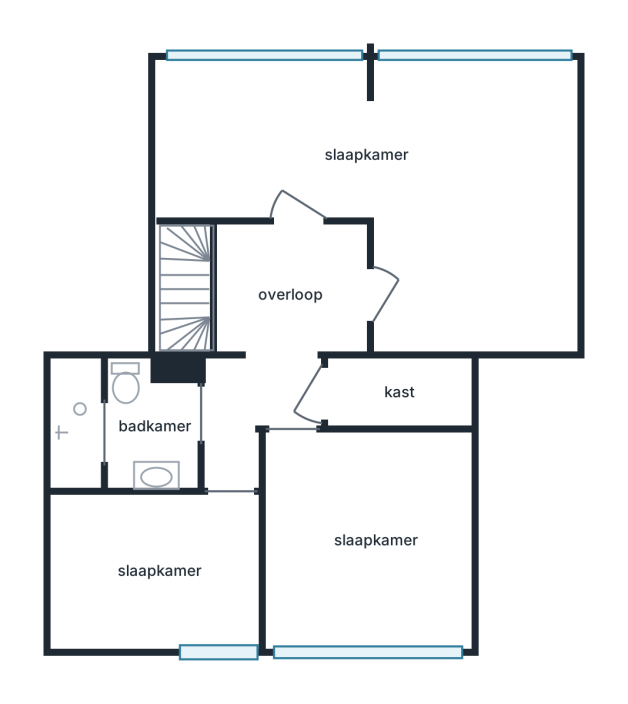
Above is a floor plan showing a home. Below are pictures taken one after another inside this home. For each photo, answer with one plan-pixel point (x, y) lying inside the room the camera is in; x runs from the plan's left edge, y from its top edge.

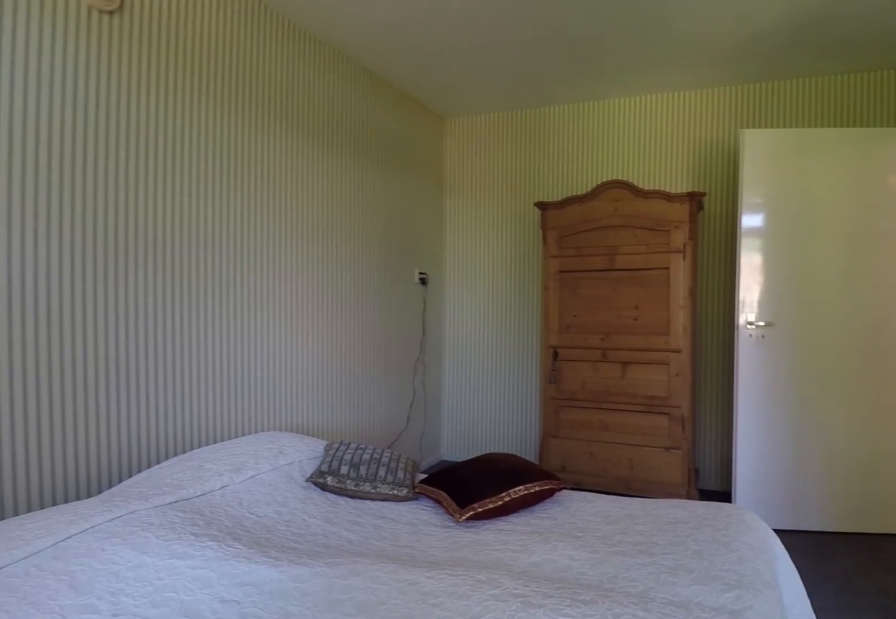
(394, 174)
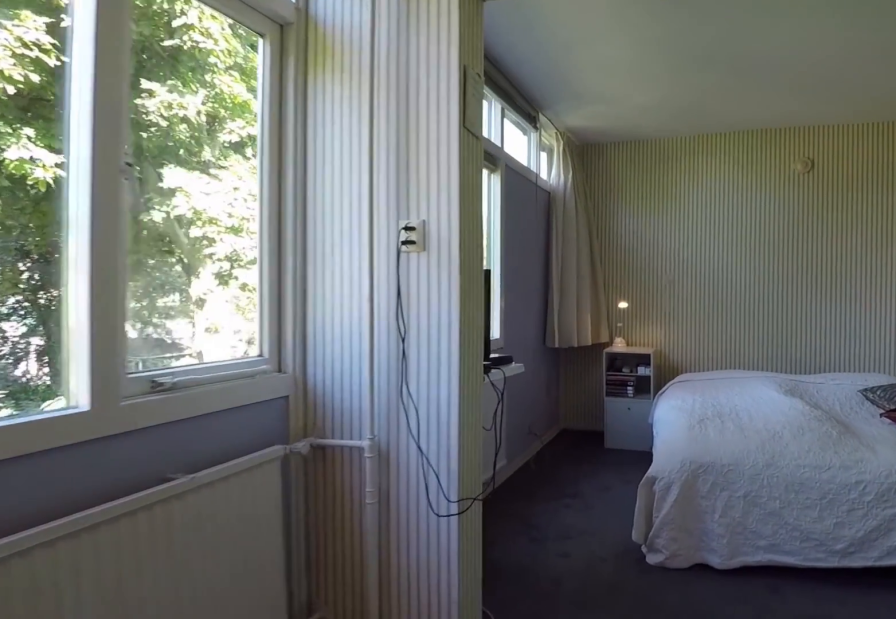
(394, 174)
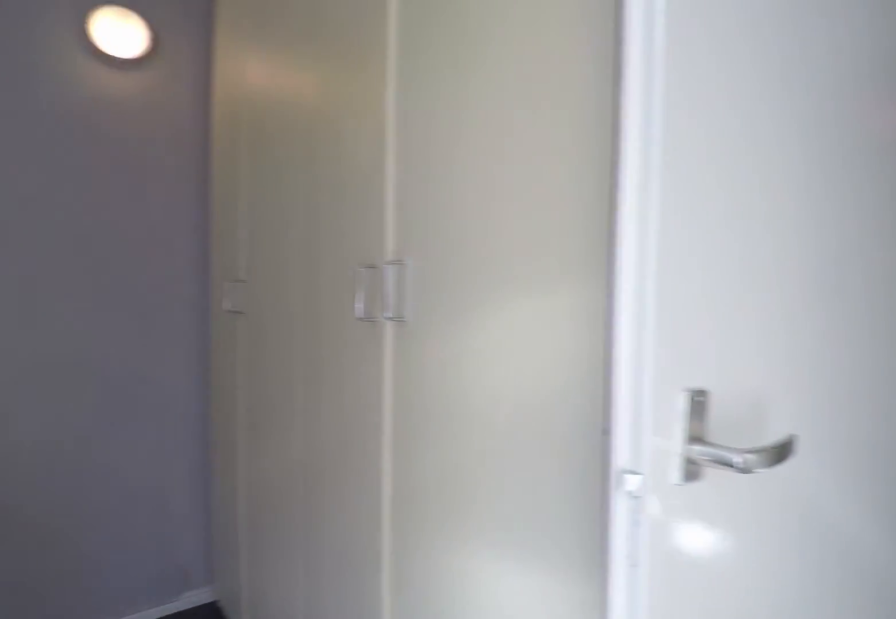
(156, 569)
